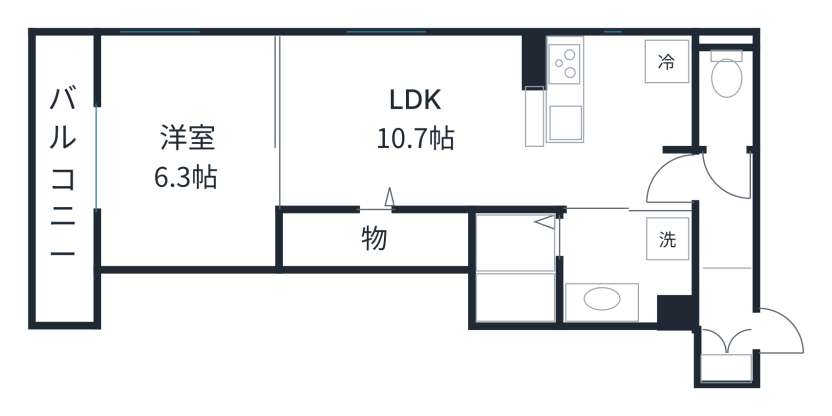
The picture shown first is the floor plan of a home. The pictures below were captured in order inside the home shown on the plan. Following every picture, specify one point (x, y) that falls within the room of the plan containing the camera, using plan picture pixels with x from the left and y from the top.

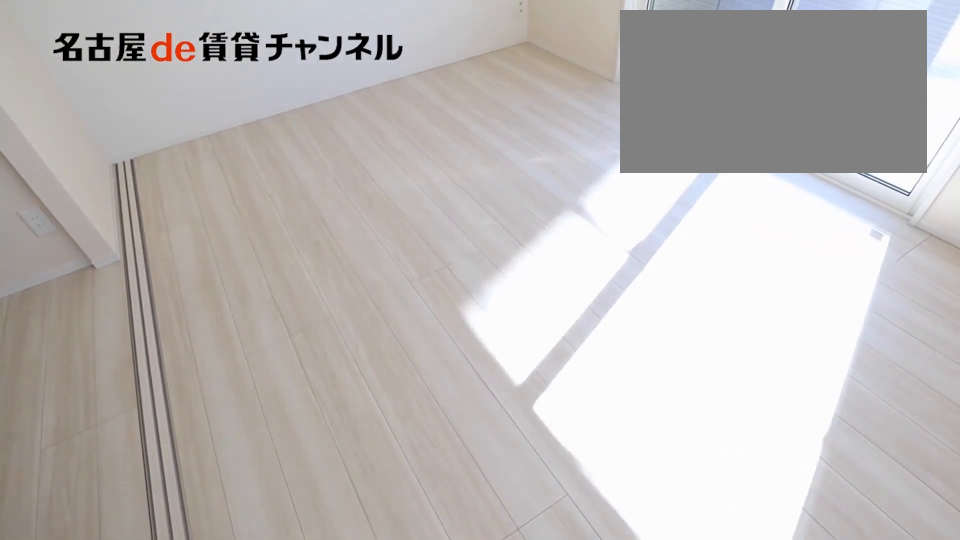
(187, 152)
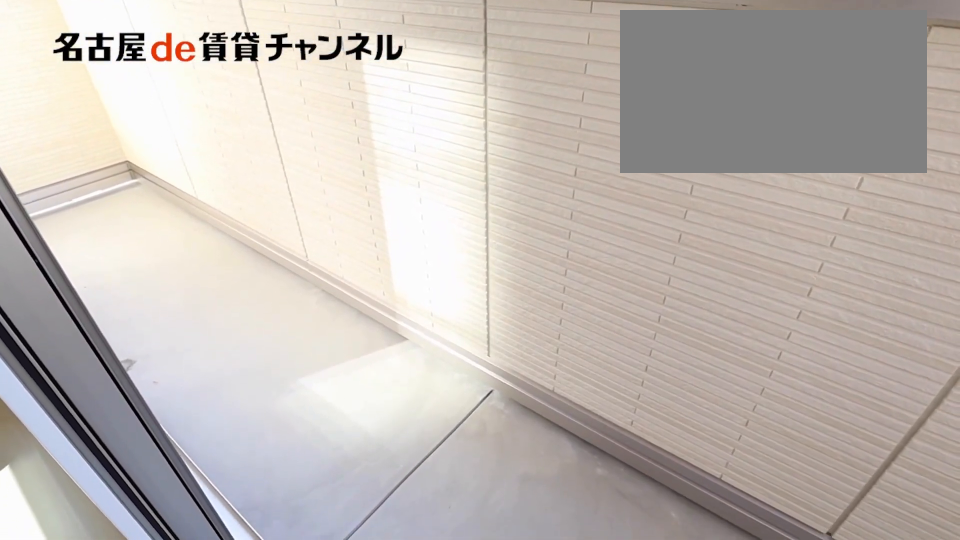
(64, 178)
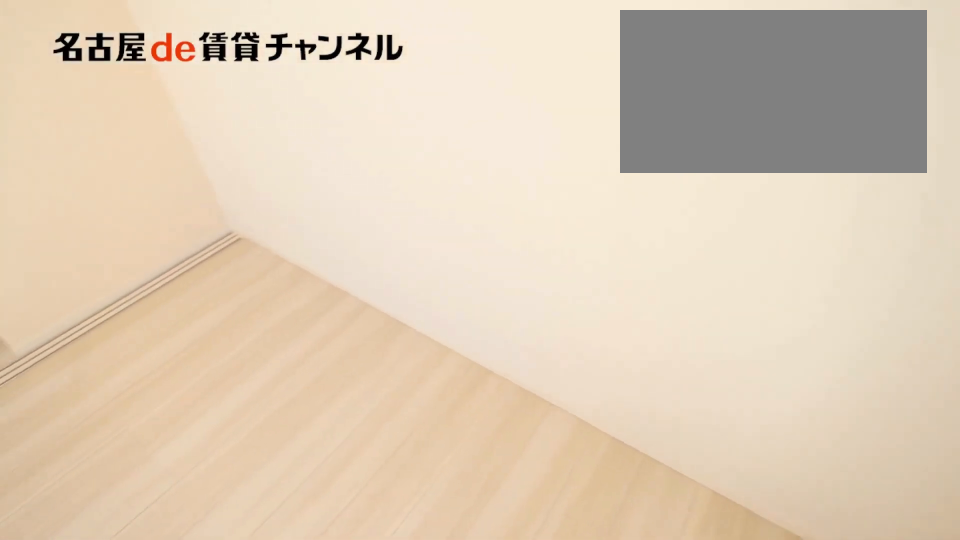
(190, 152)
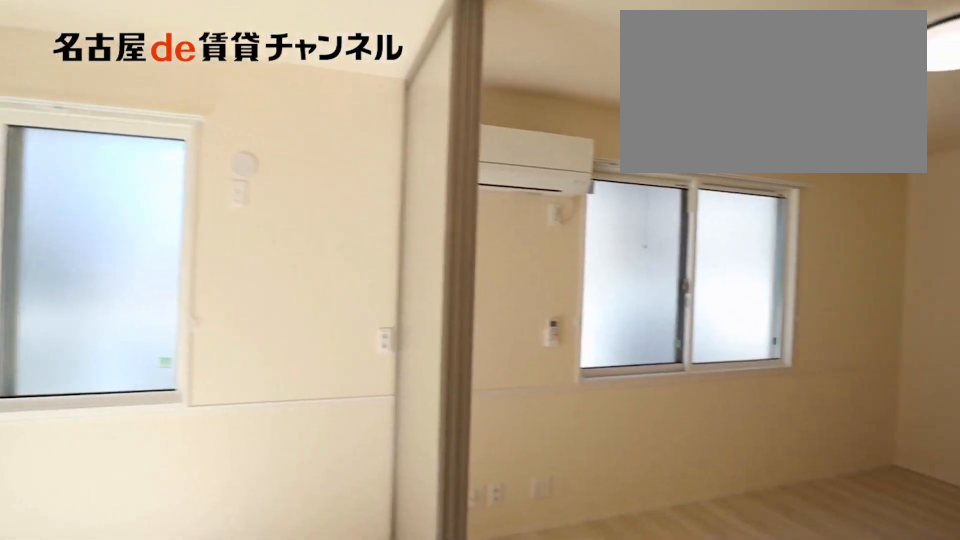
(190, 152)
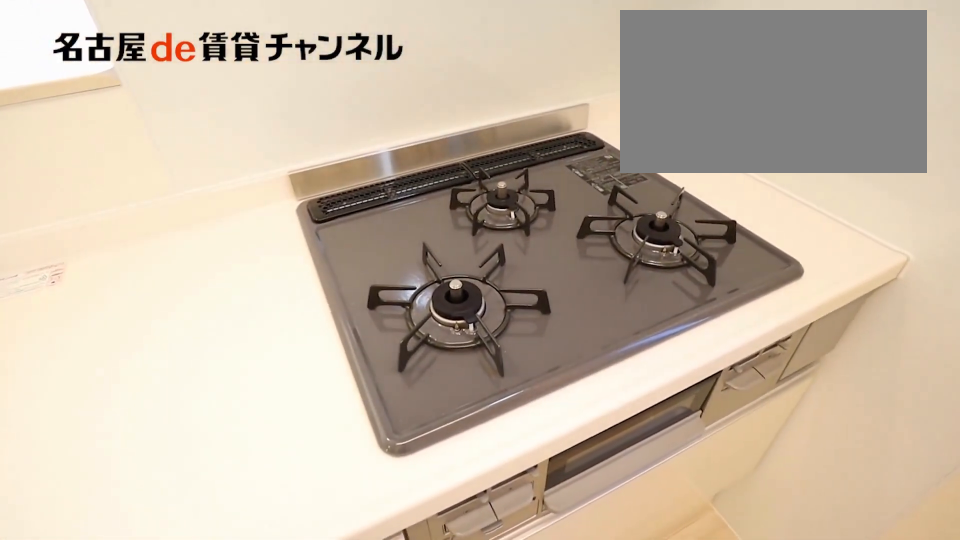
(609, 90)
